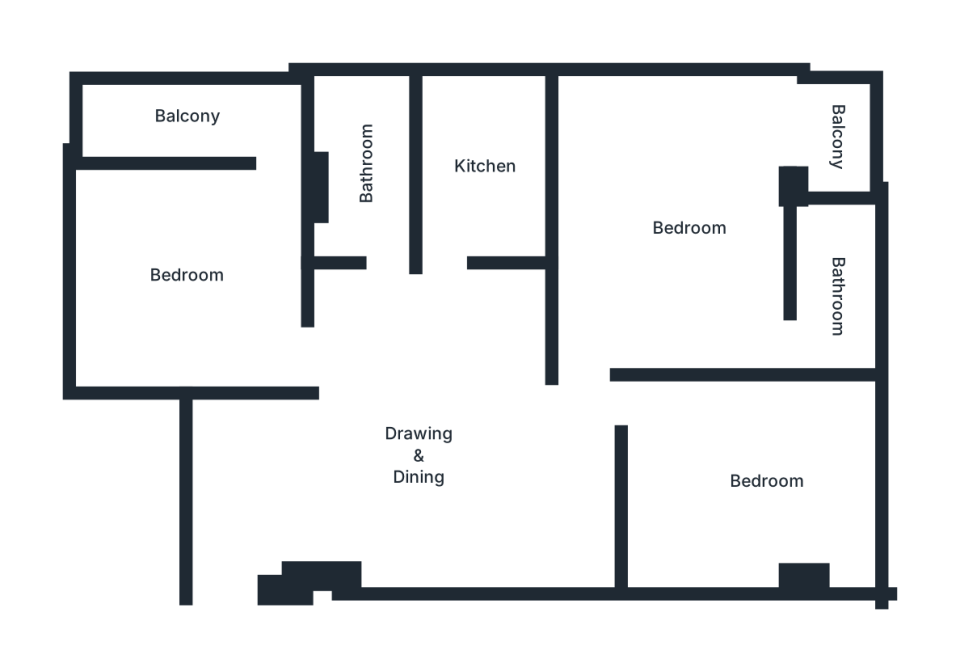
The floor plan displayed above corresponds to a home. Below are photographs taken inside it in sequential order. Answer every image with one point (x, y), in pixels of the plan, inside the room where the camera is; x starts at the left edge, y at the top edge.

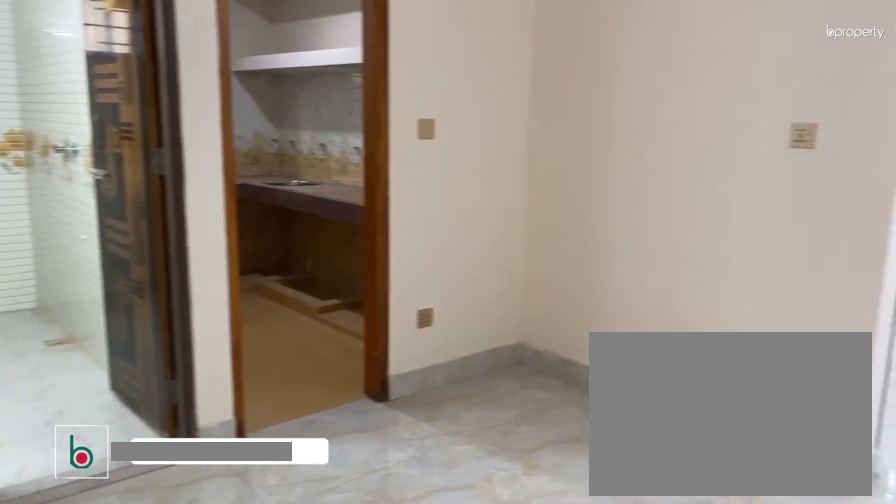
(428, 463)
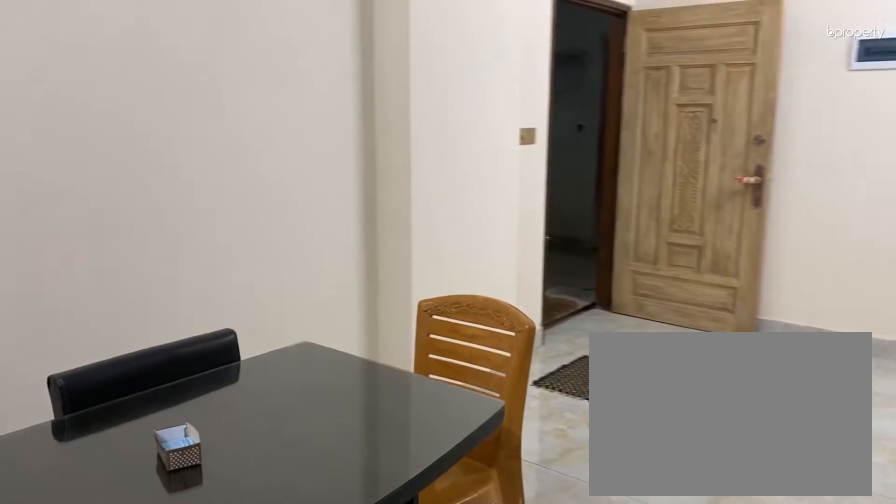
(427, 463)
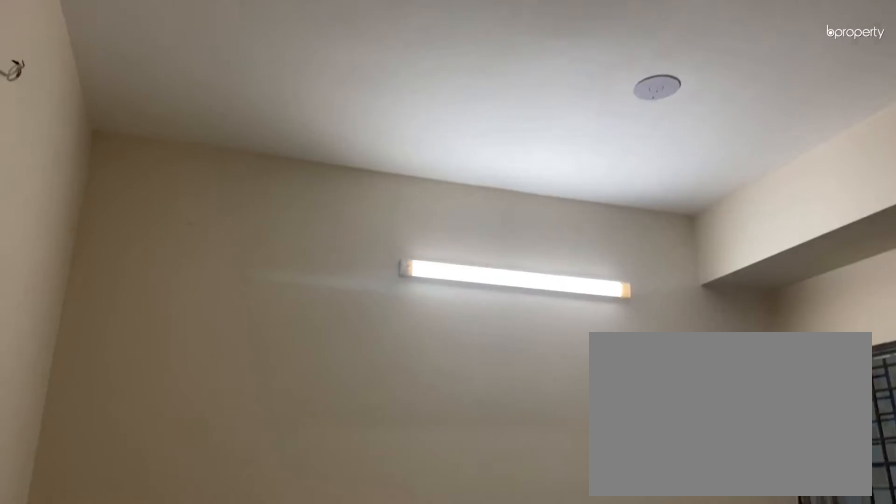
(194, 277)
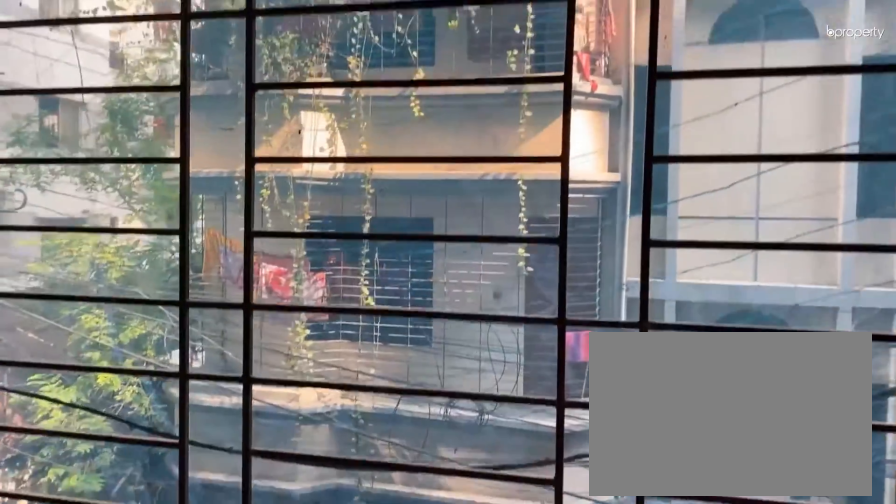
(205, 113)
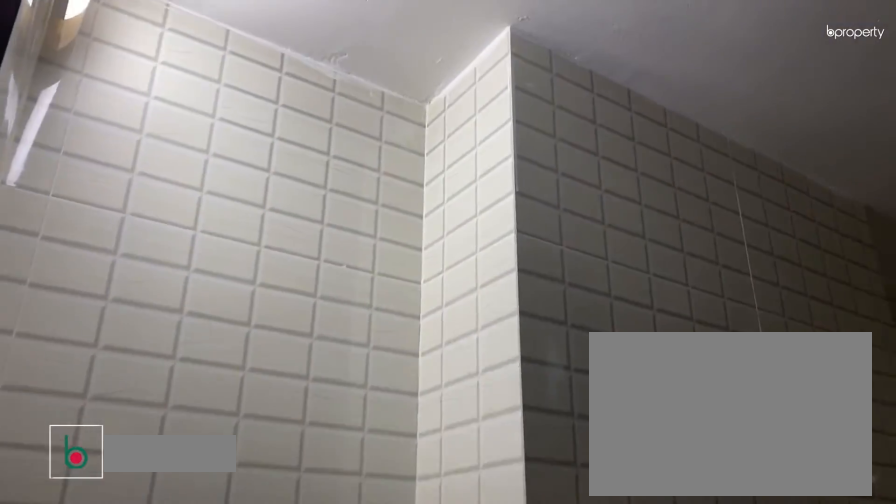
(369, 160)
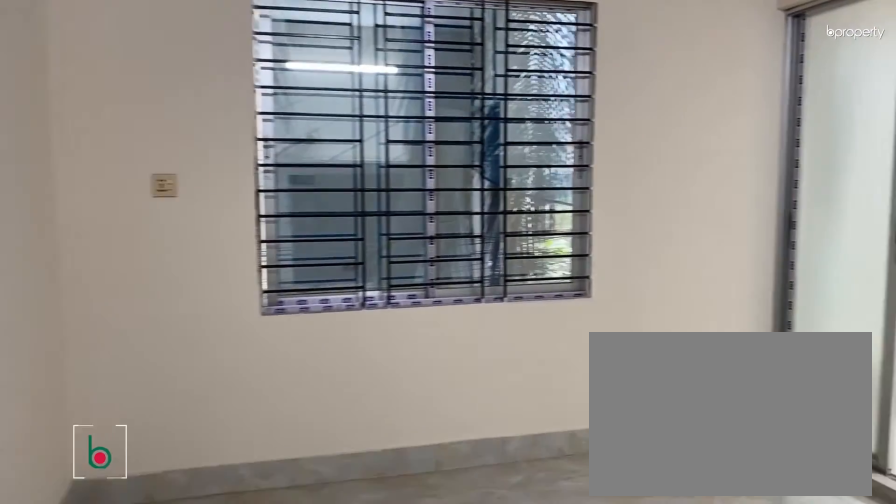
(690, 227)
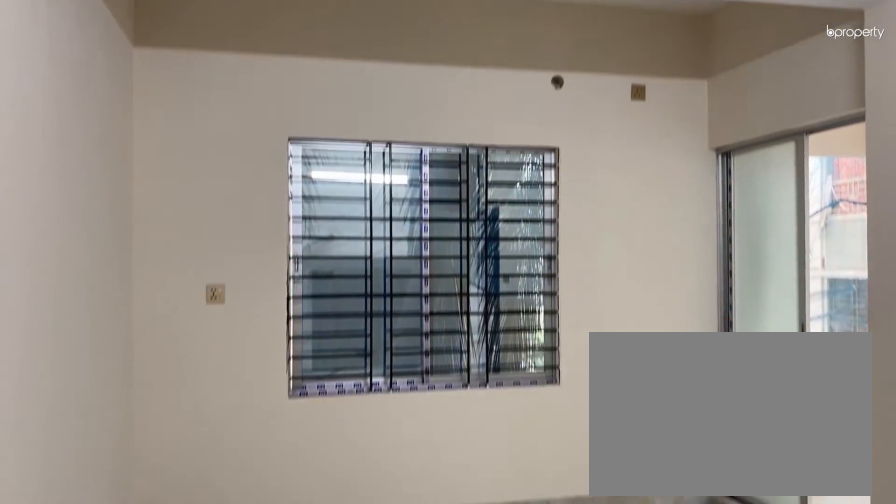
(690, 227)
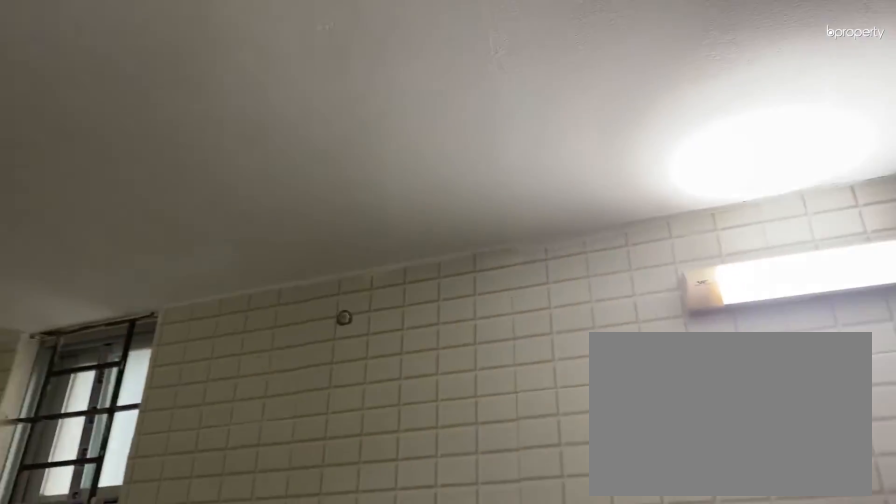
(839, 282)
